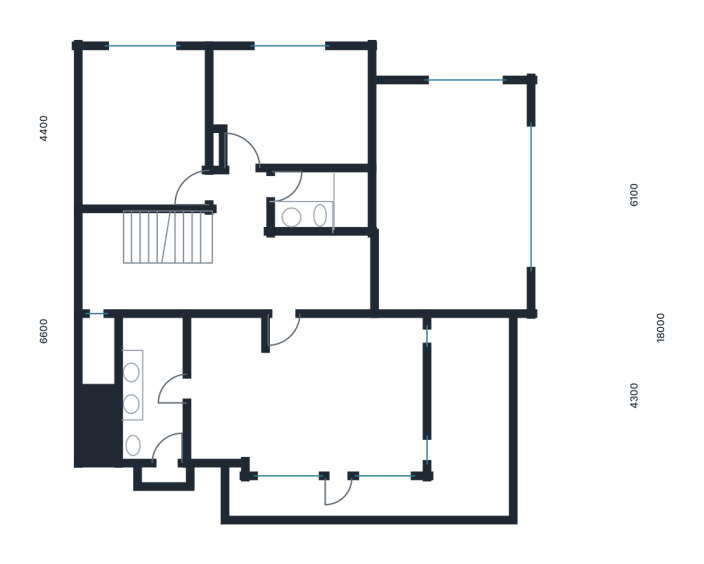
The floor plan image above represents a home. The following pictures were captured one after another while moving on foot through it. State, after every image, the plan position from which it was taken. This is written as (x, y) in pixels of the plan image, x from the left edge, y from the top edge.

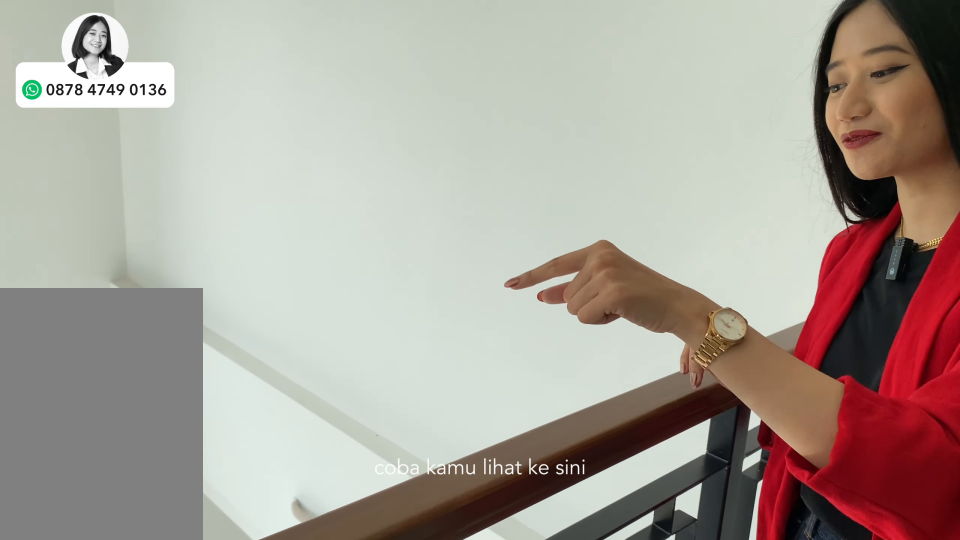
(338, 271)
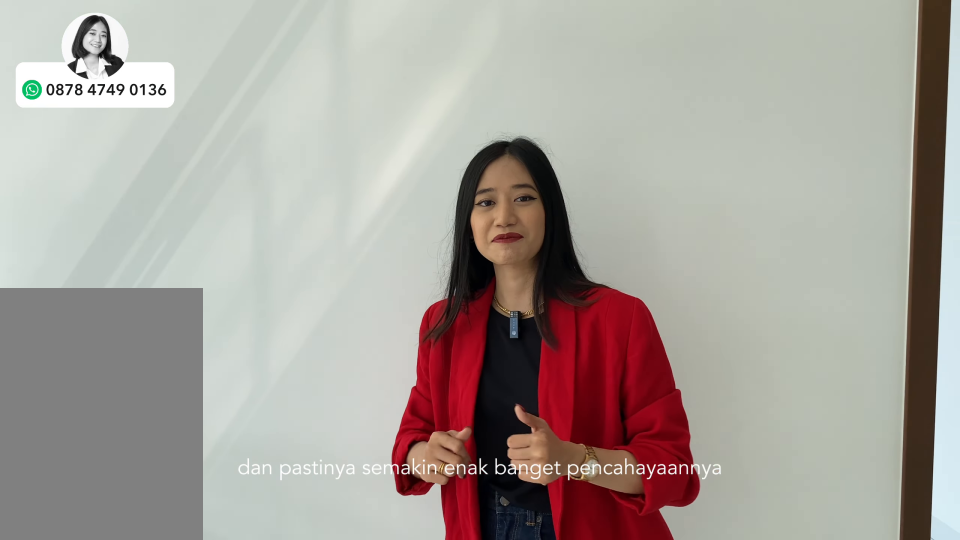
(338, 271)
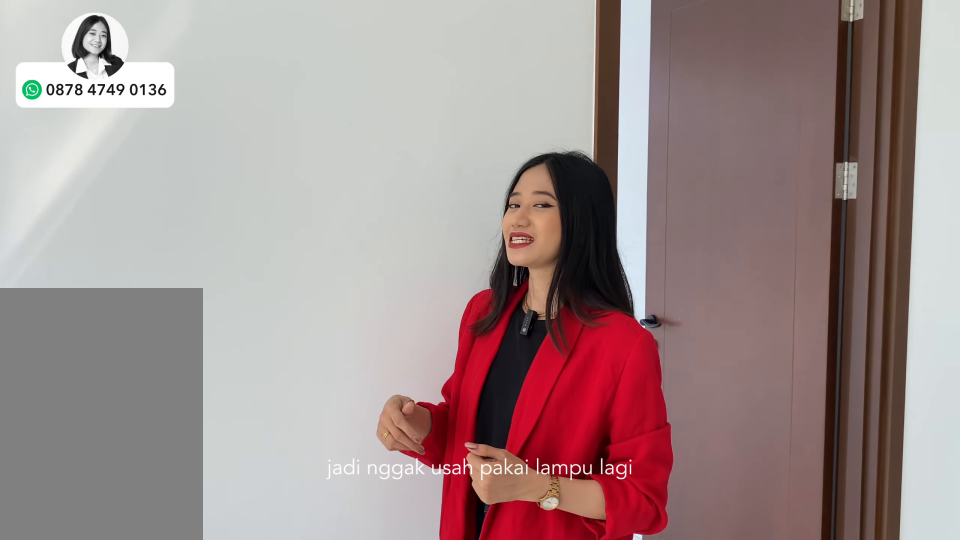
(338, 271)
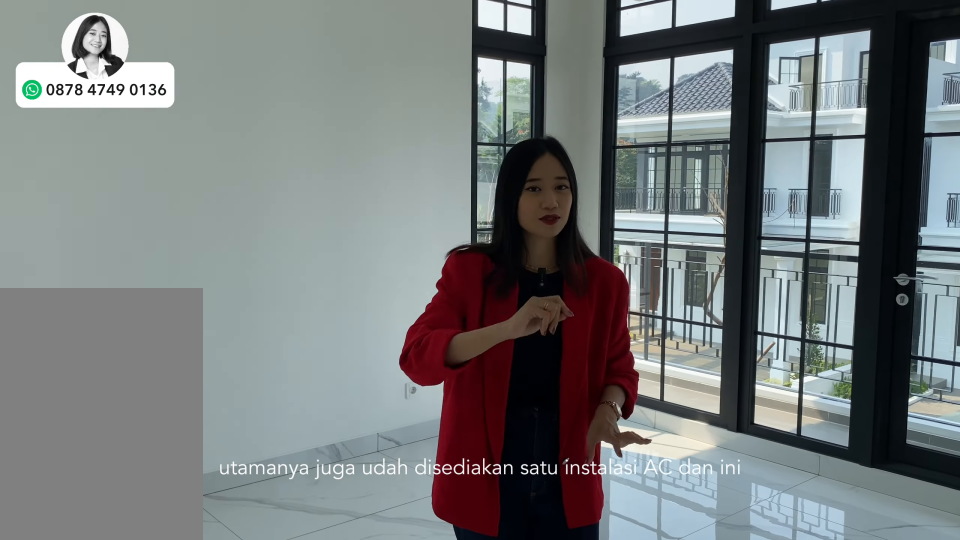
(356, 371)
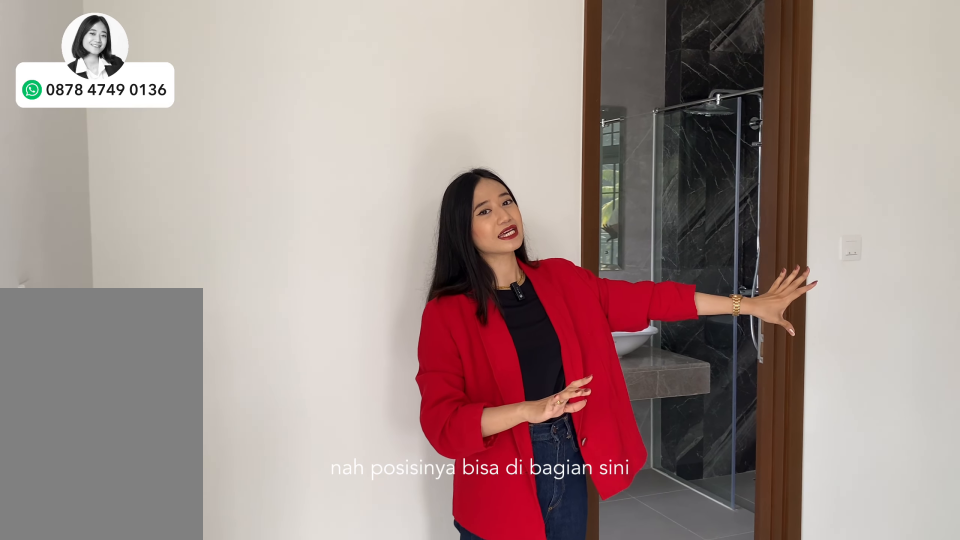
(223, 350)
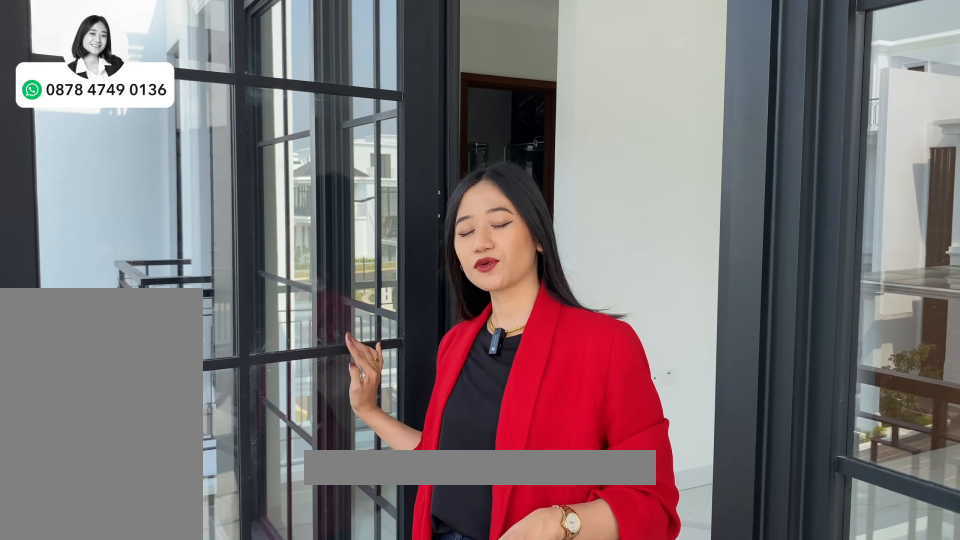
(369, 501)
